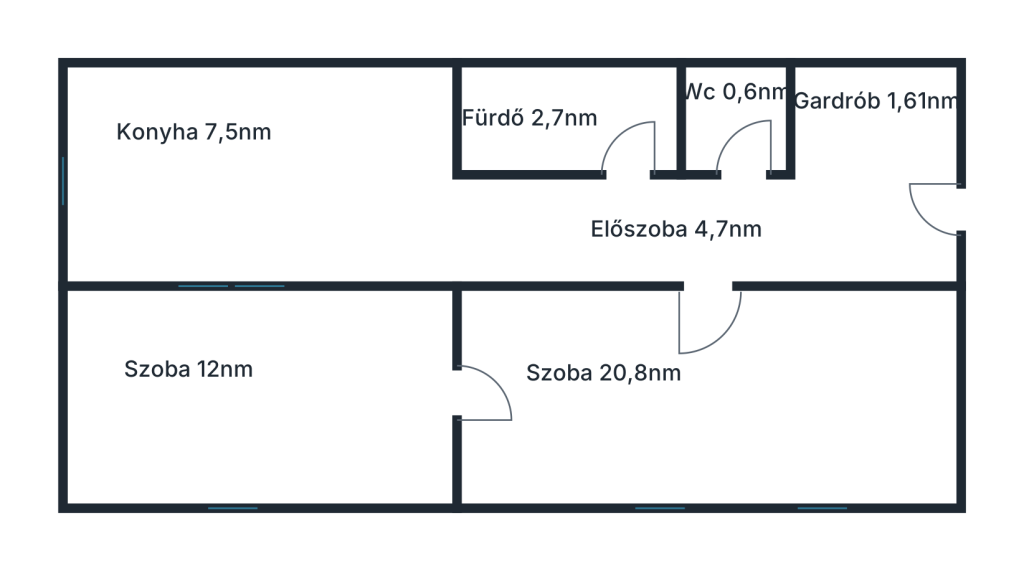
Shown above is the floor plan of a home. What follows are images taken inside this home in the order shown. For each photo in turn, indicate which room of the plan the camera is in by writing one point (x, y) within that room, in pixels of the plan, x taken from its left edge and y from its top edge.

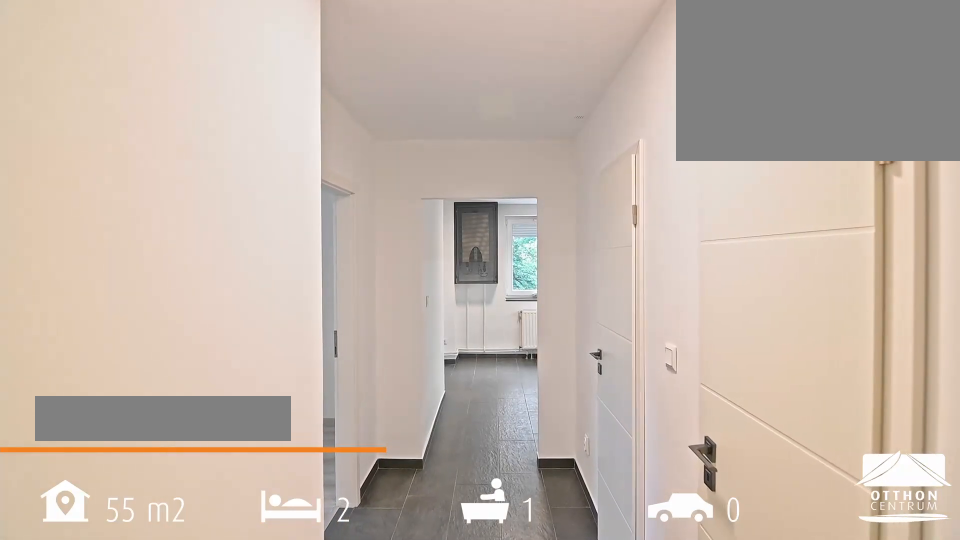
(877, 174)
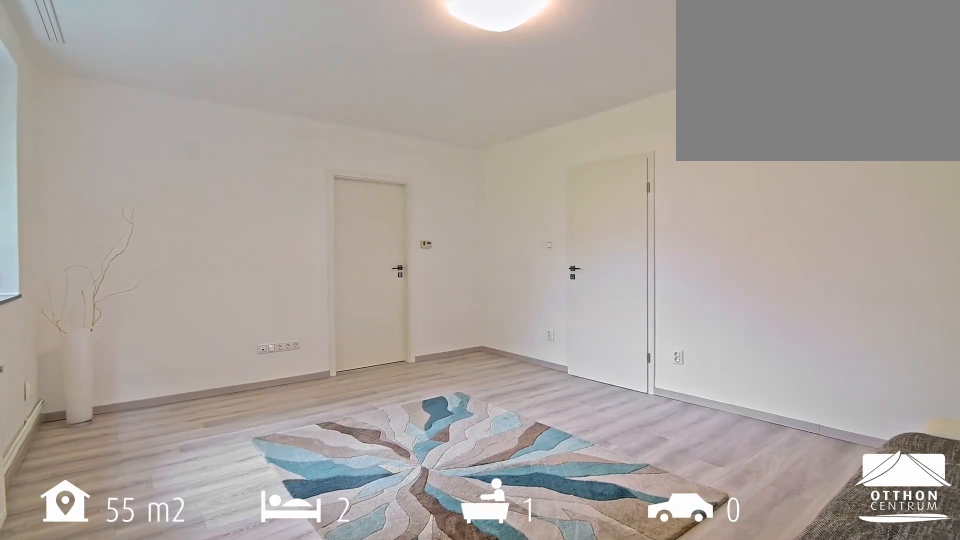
(707, 398)
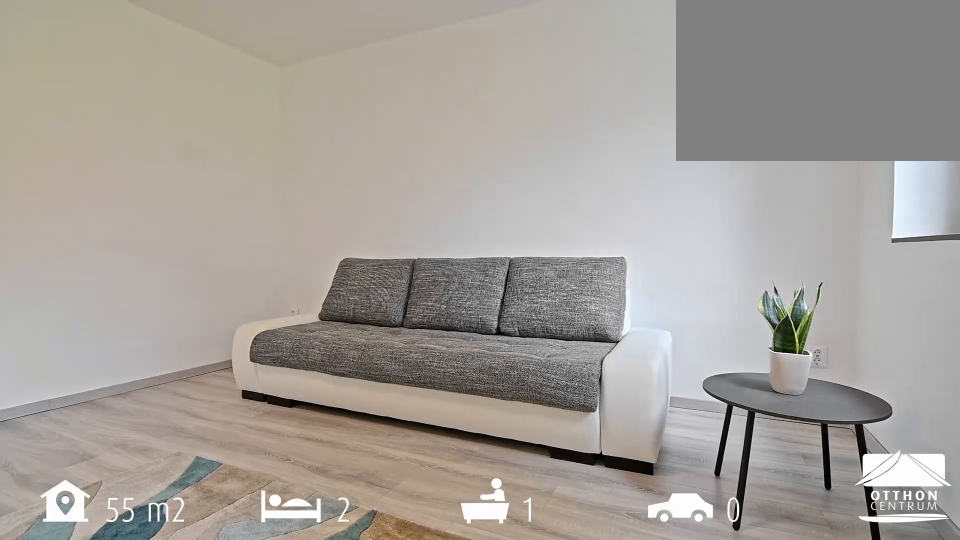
(706, 398)
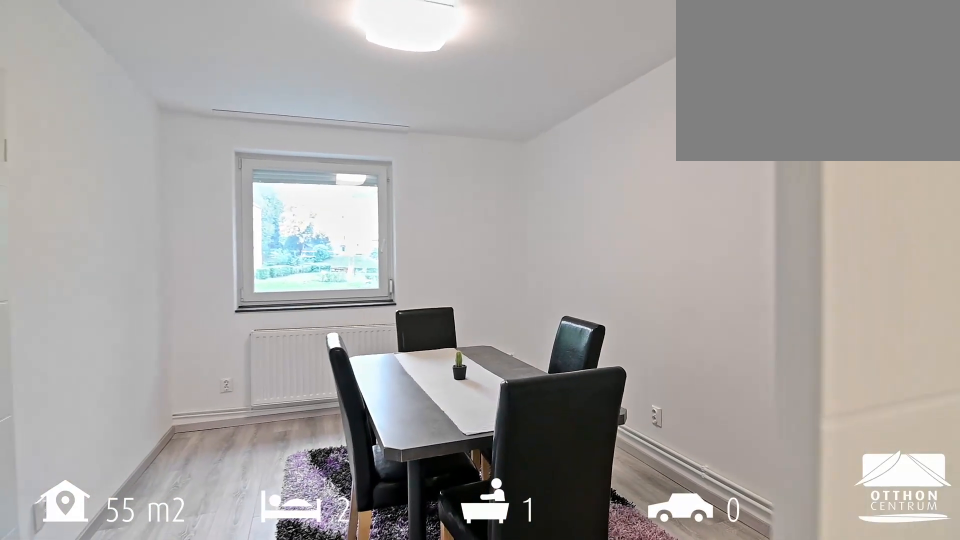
(257, 399)
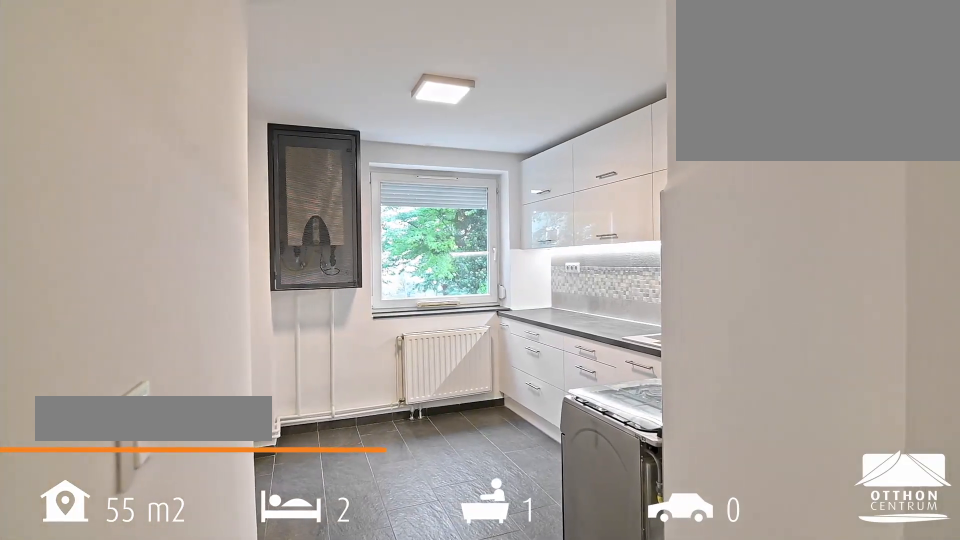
(256, 182)
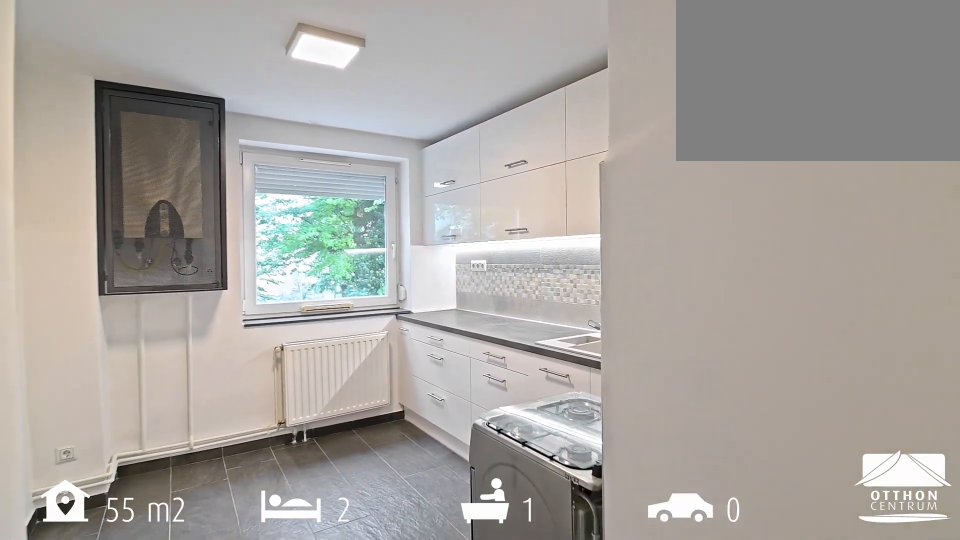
(256, 182)
